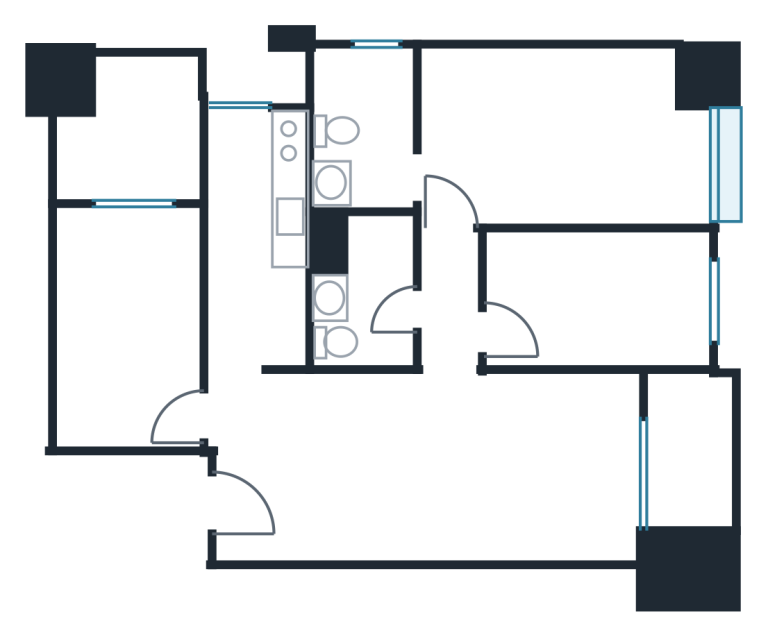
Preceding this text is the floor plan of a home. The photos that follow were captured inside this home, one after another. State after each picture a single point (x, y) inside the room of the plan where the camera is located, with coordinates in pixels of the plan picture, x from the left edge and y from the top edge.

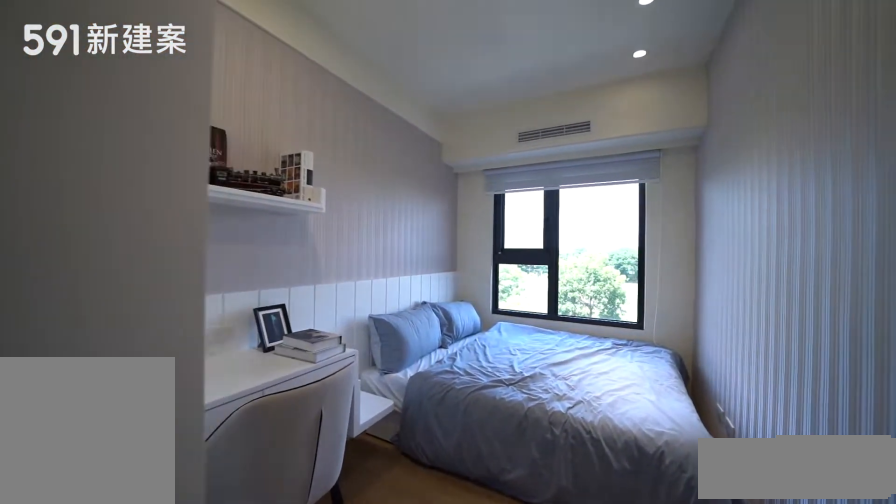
(604, 295)
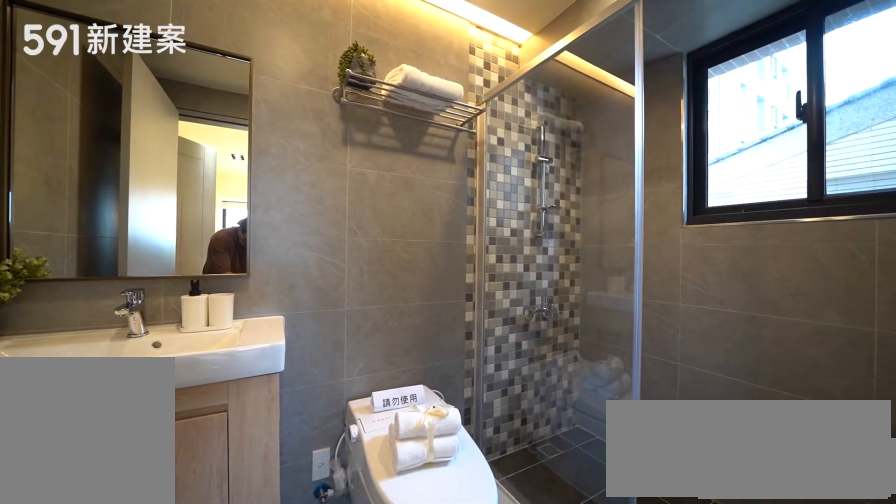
(364, 120)
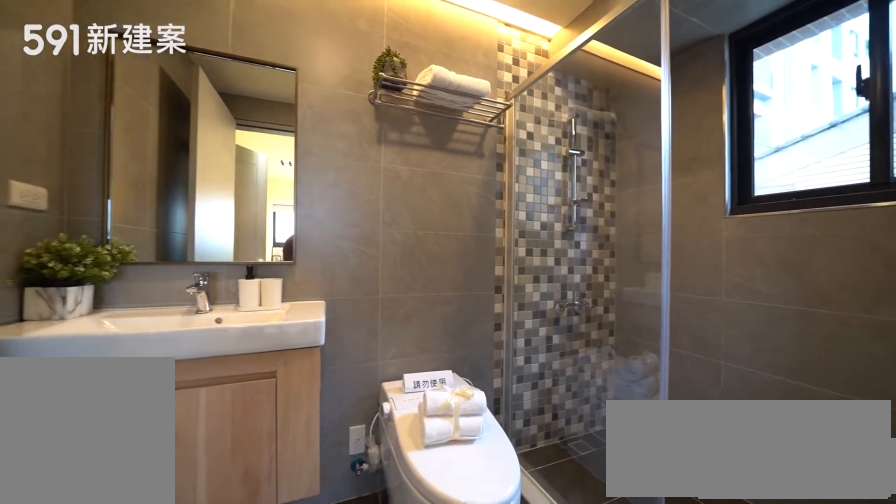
(364, 120)
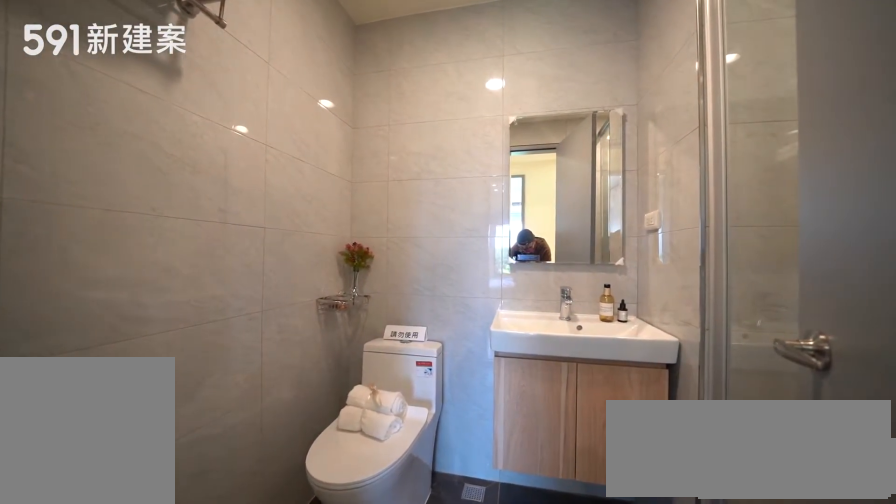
(359, 286)
